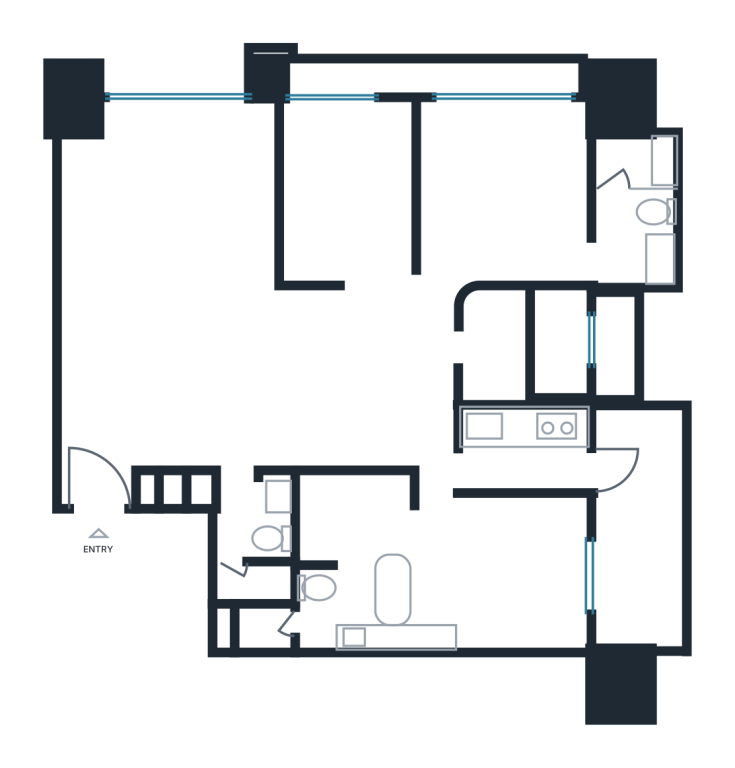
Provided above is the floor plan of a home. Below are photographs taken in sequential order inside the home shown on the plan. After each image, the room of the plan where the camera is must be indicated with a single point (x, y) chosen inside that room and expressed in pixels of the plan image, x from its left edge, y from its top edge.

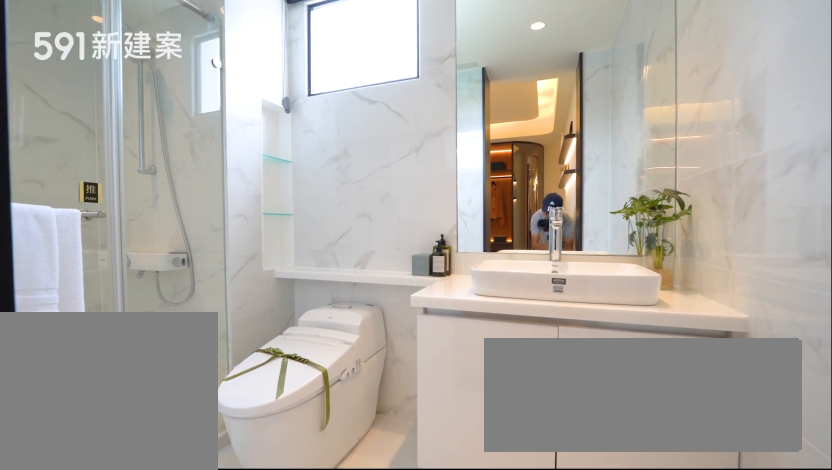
(634, 205)
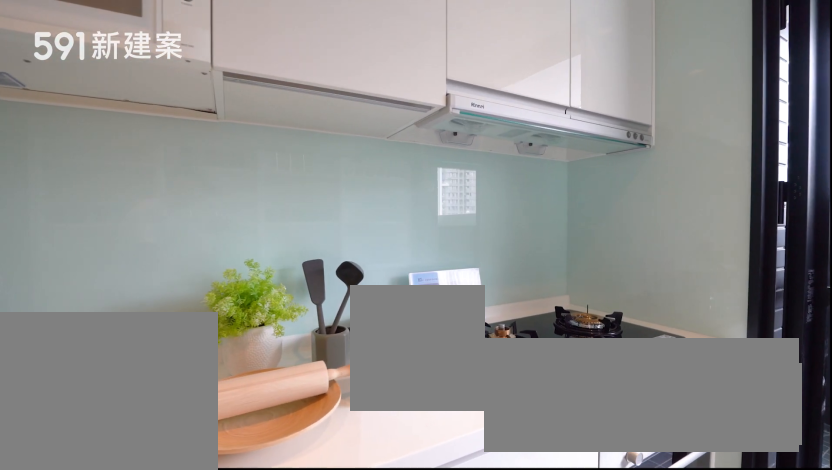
(526, 456)
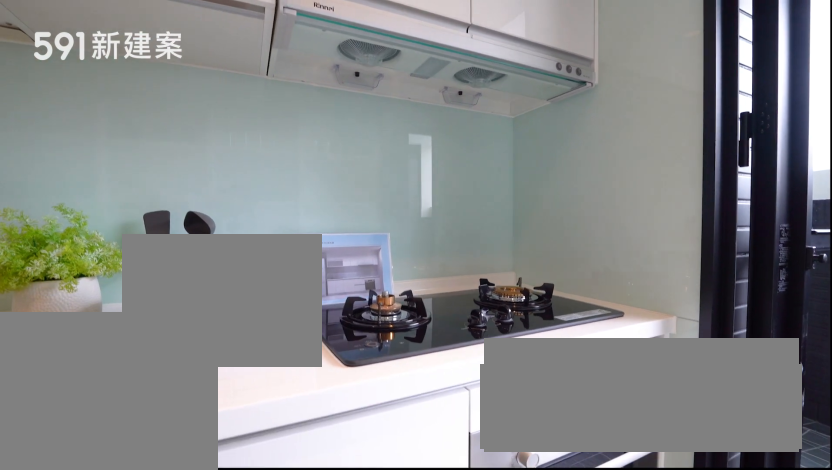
(526, 456)
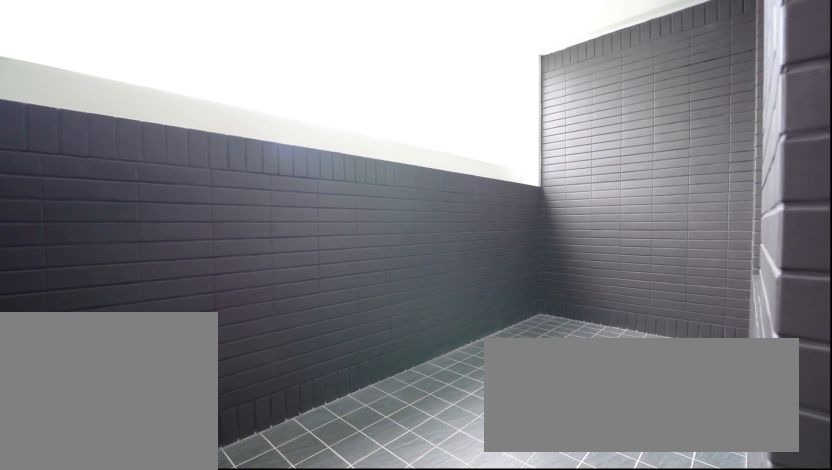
(636, 534)
